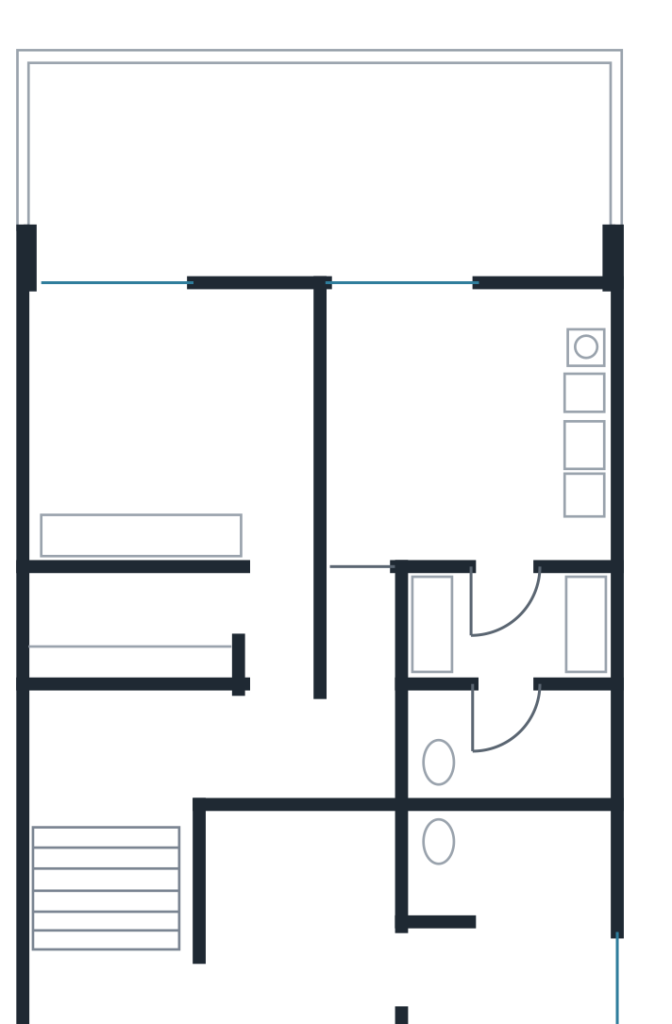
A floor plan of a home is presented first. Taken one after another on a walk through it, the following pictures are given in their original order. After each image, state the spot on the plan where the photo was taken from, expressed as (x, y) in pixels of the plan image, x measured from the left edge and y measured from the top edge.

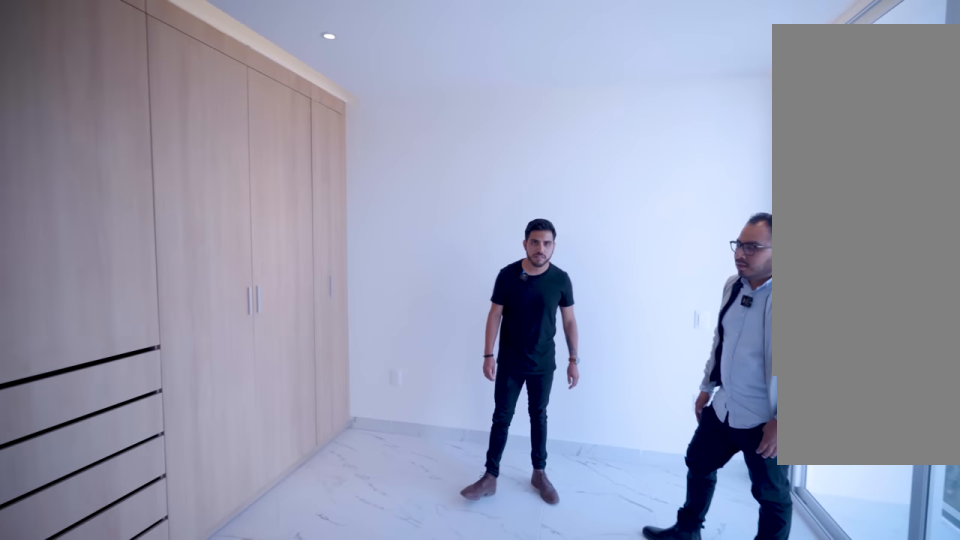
(291, 433)
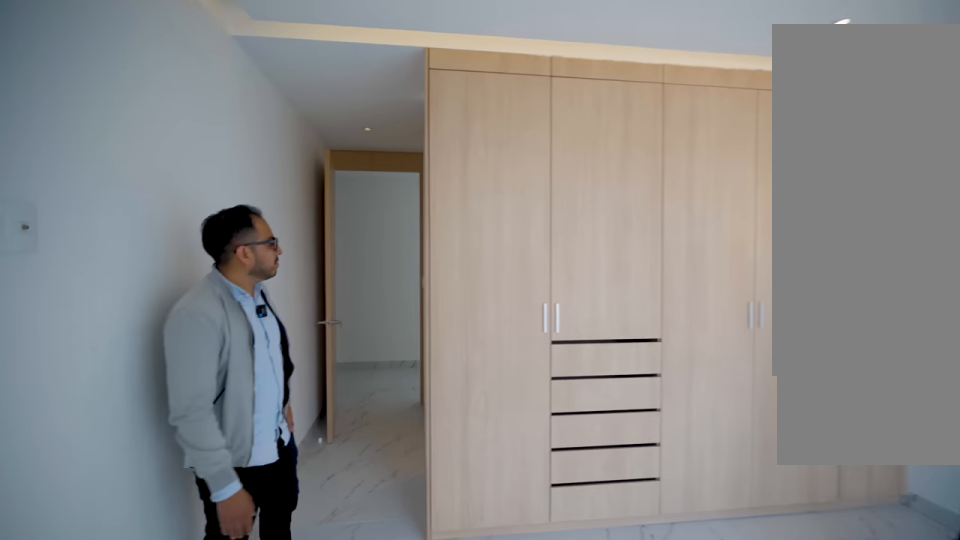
(279, 504)
